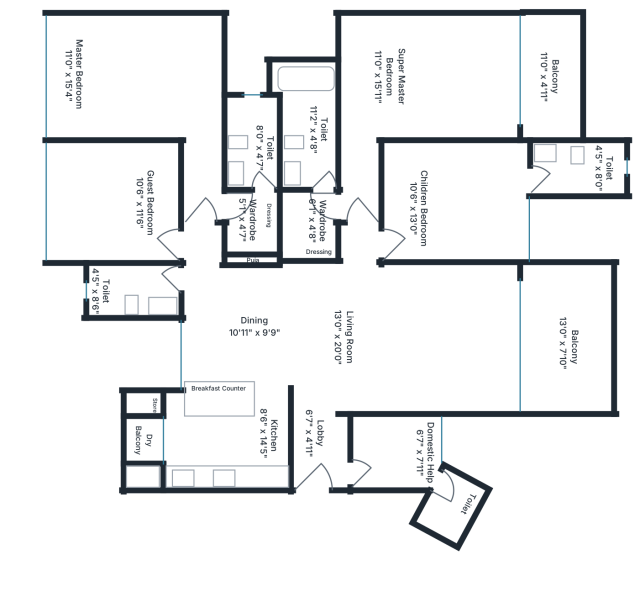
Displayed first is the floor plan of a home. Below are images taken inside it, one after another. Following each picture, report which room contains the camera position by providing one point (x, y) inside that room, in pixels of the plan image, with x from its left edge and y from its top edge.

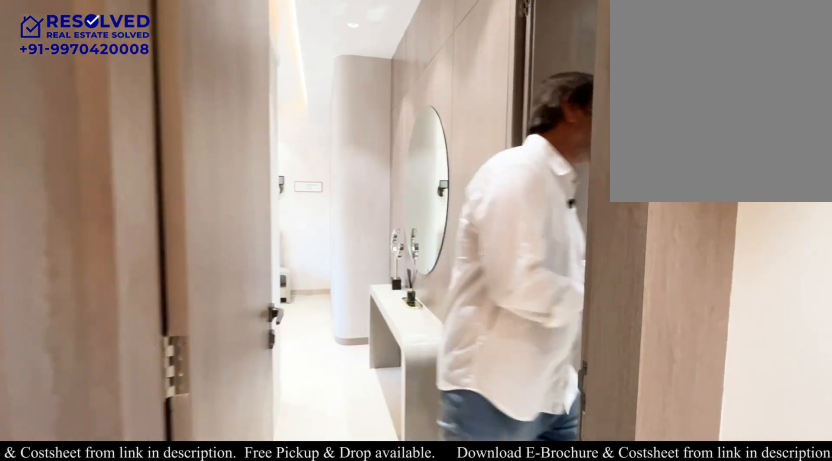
(252, 223)
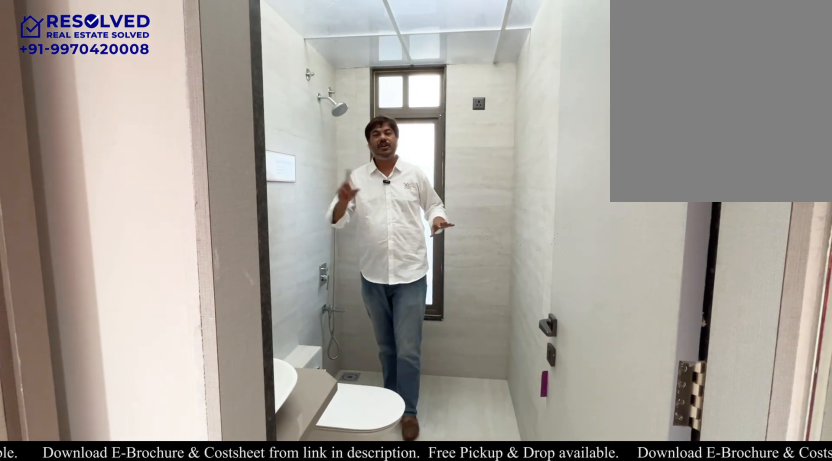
(252, 143)
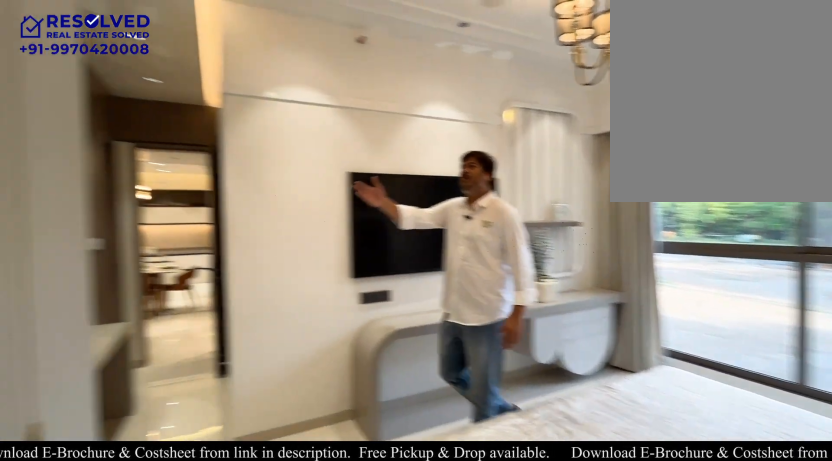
(146, 90)
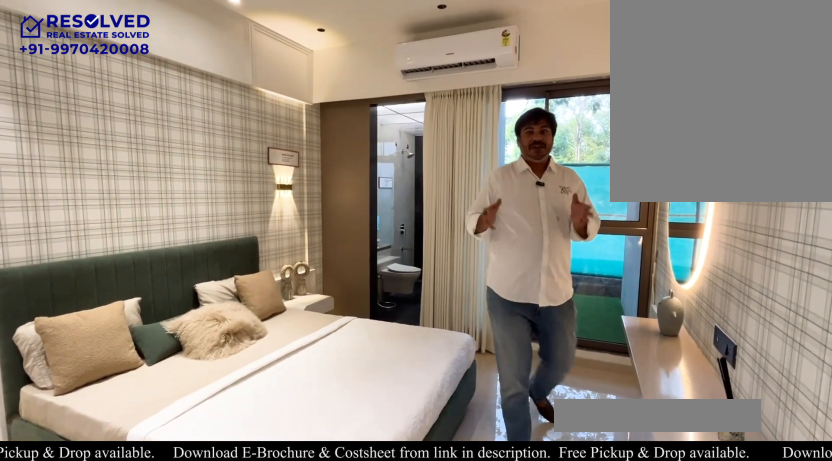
(456, 201)
